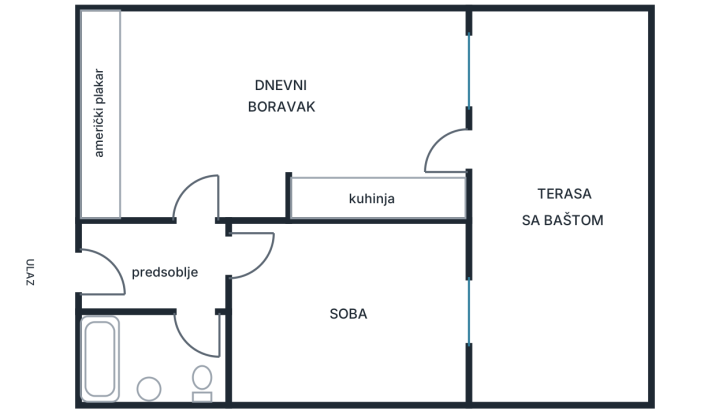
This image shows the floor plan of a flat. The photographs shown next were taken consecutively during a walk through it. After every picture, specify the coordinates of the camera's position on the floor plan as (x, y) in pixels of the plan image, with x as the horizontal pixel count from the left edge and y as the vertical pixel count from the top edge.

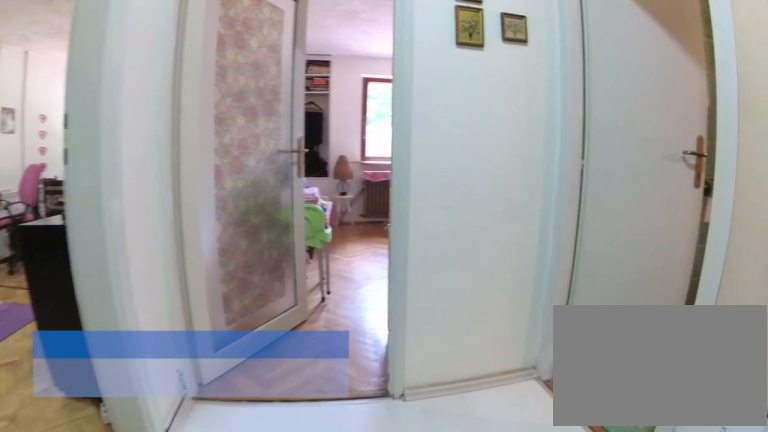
(102, 255)
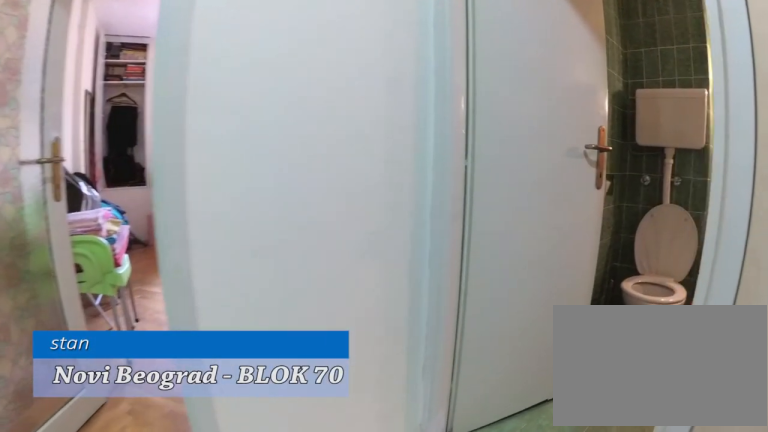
(143, 261)
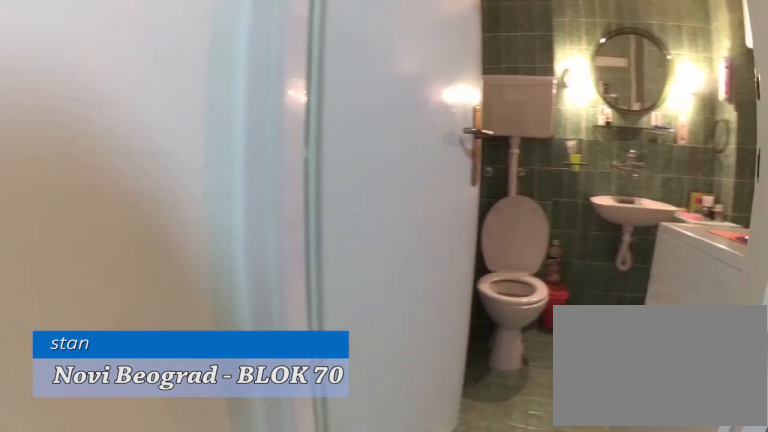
(171, 269)
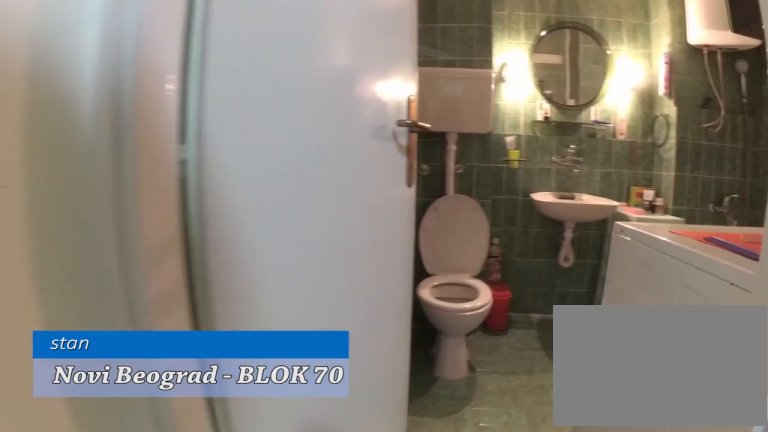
(180, 272)
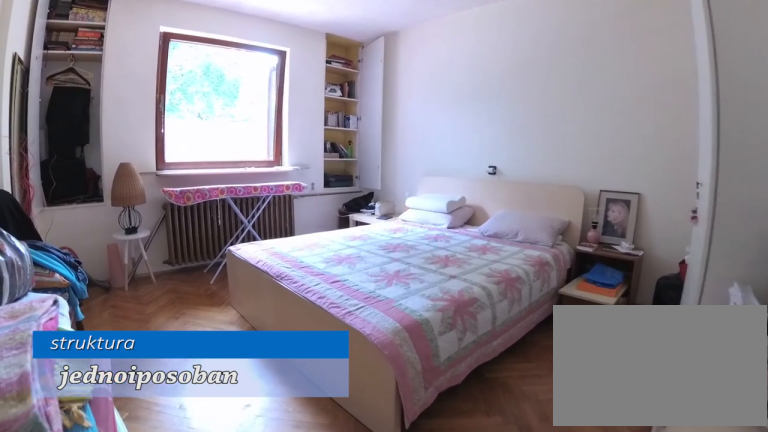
(243, 277)
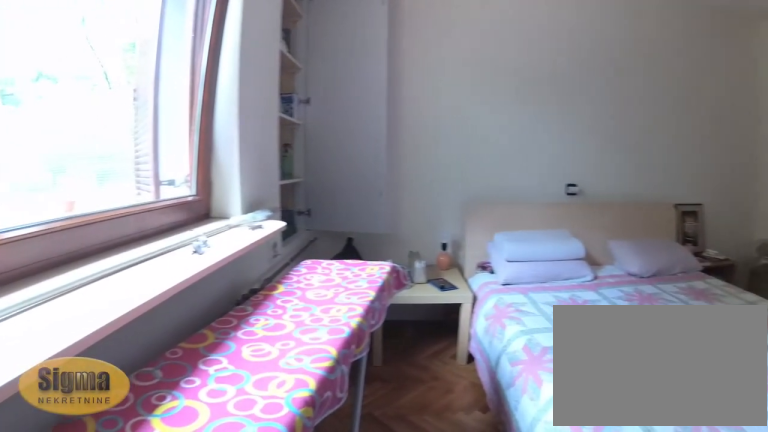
(422, 268)
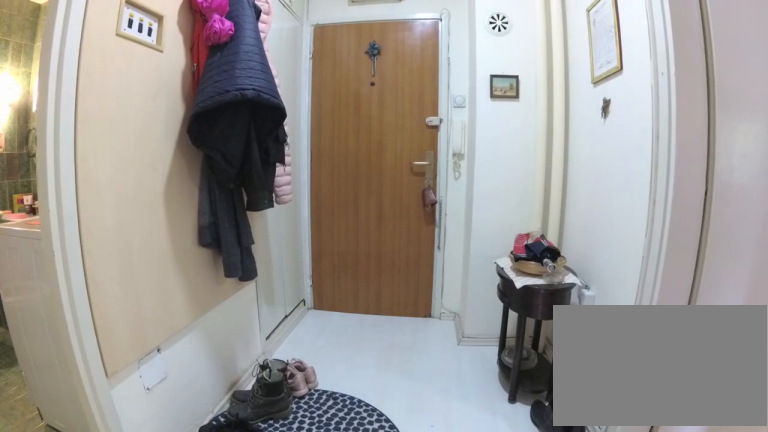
(235, 261)
